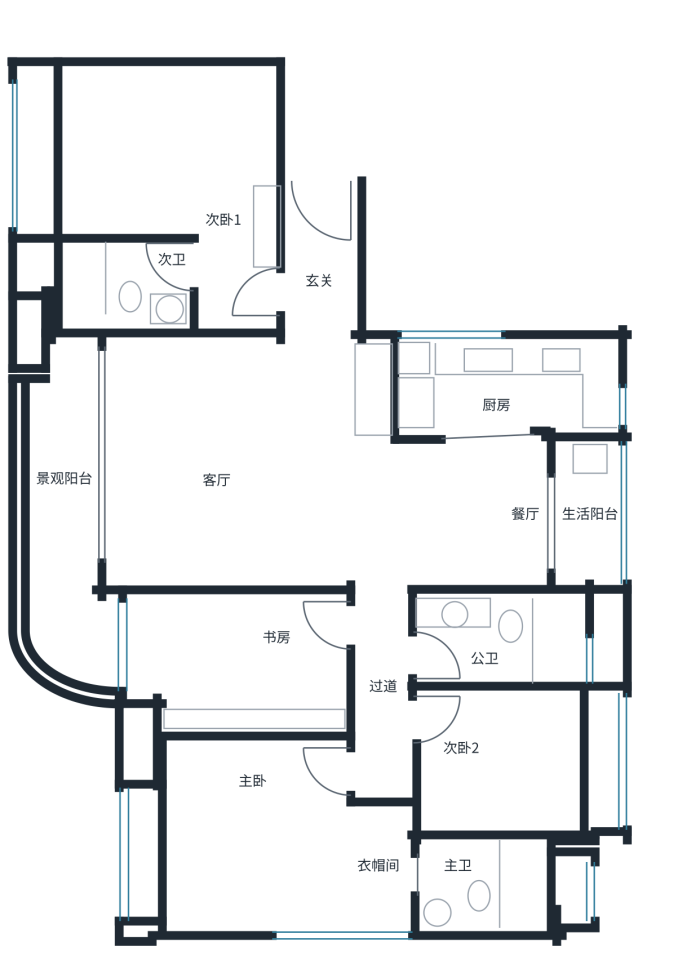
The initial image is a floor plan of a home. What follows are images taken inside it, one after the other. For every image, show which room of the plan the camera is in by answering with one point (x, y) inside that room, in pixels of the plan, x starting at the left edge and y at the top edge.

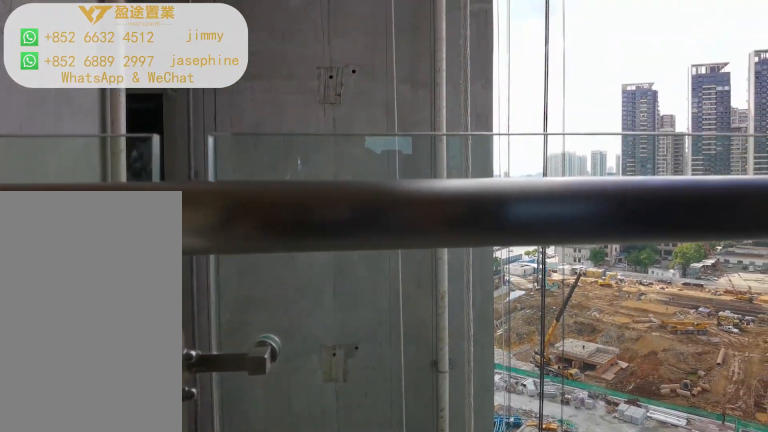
(589, 511)
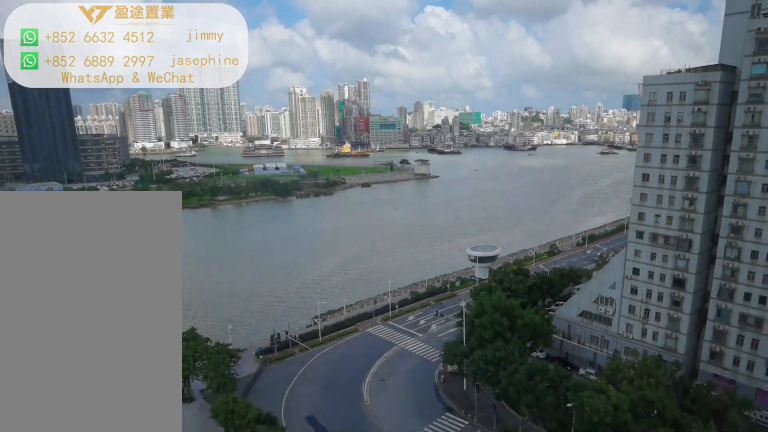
(58, 521)
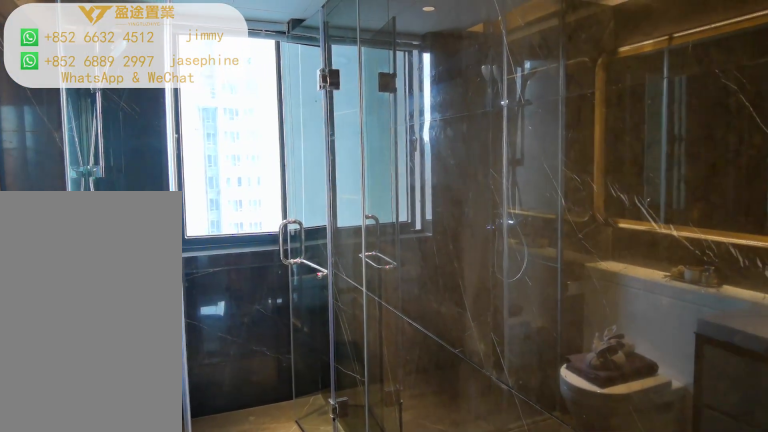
(501, 643)
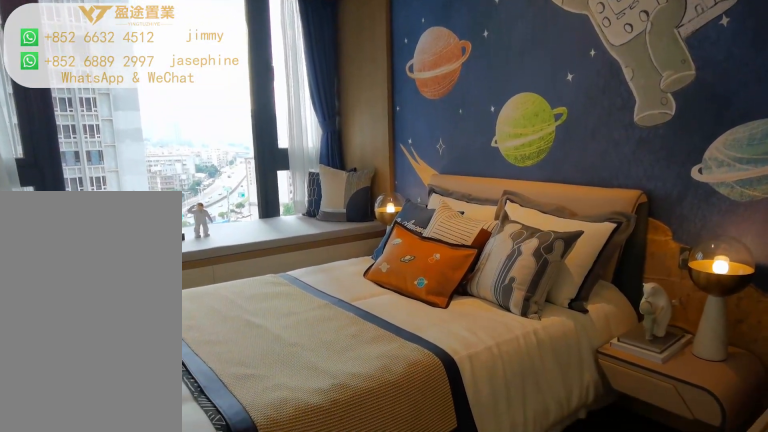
(518, 764)
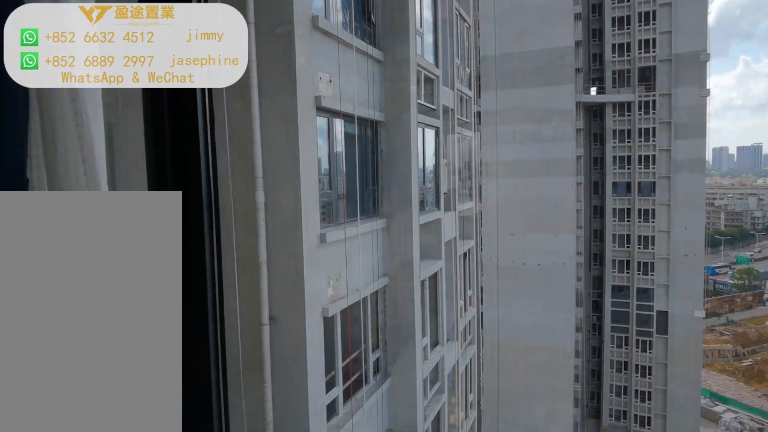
(518, 764)
